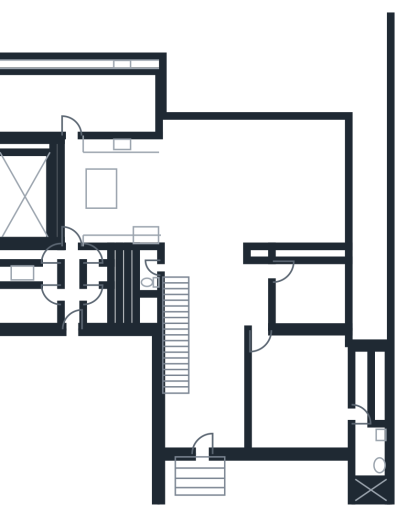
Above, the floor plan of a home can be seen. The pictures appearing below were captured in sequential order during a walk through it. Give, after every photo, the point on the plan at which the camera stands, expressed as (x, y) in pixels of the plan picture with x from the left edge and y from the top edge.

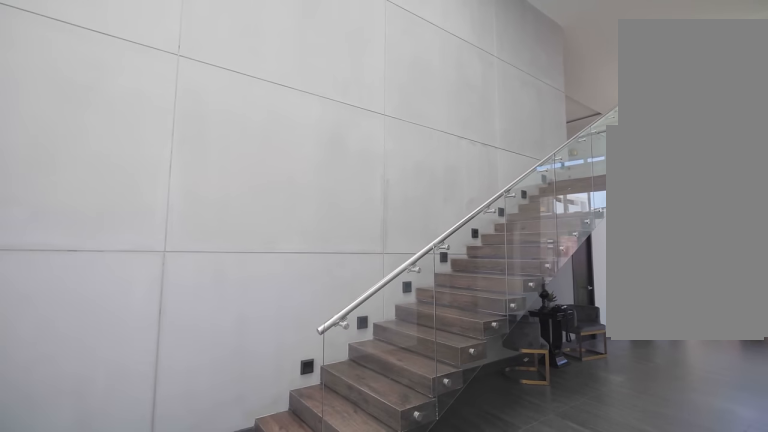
(206, 431)
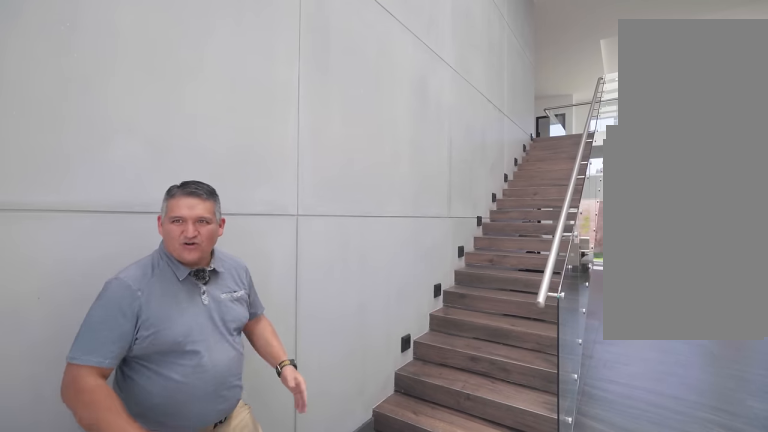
(199, 429)
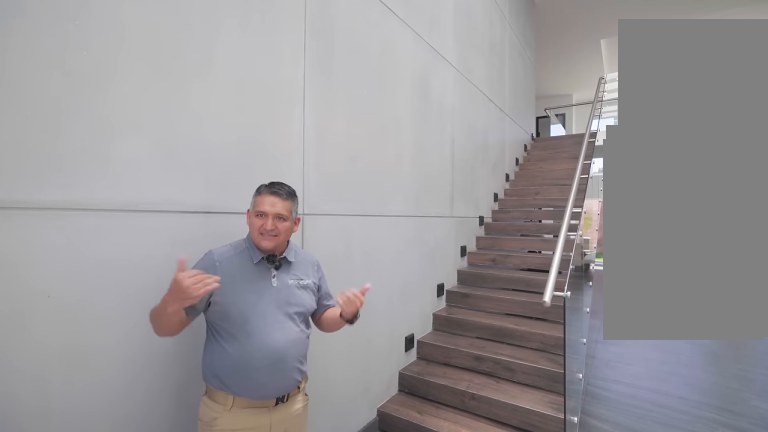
(198, 429)
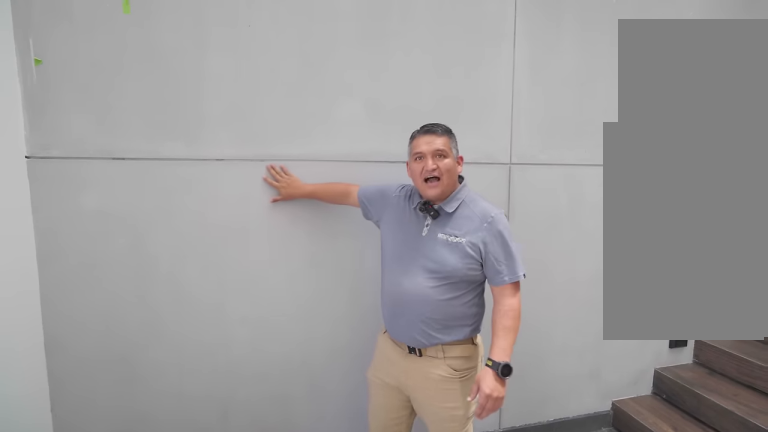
(199, 429)
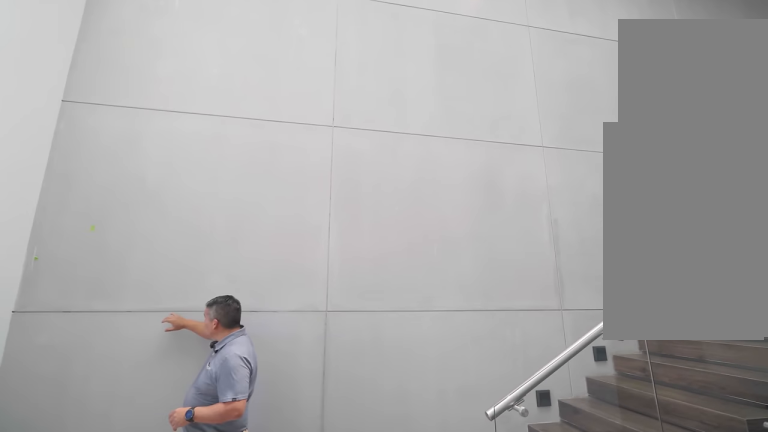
(187, 429)
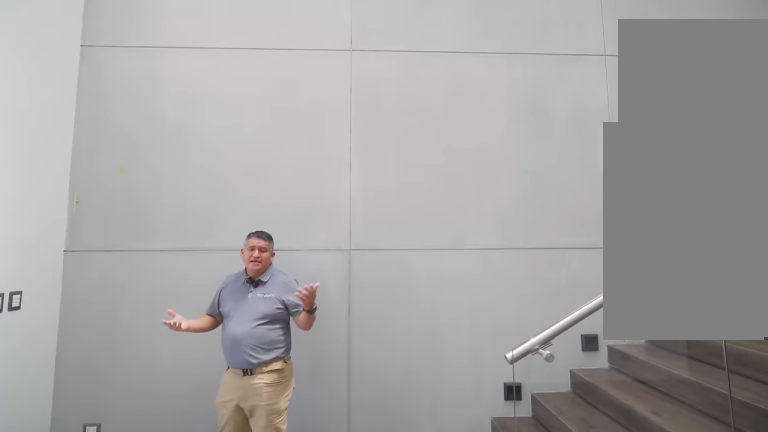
(187, 429)
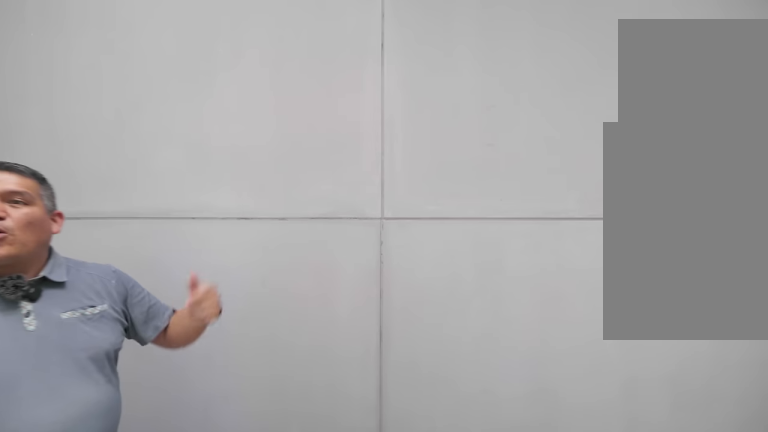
(187, 421)
